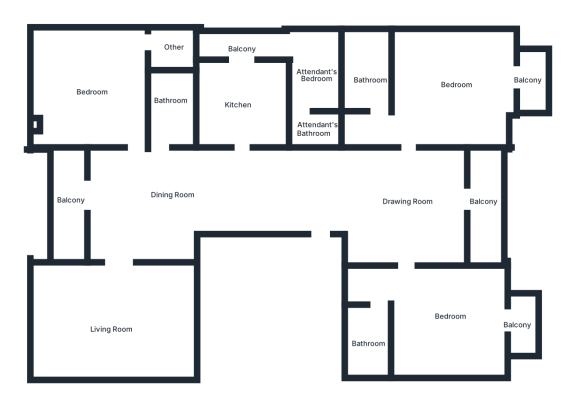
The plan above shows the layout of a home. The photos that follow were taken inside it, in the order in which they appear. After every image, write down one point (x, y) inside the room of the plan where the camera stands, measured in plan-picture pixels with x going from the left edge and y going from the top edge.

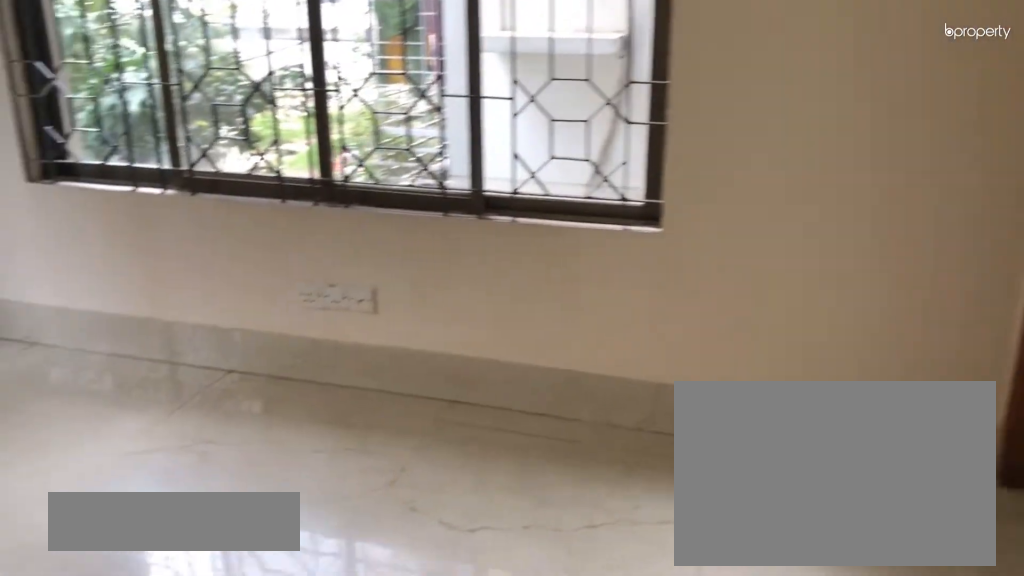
(94, 89)
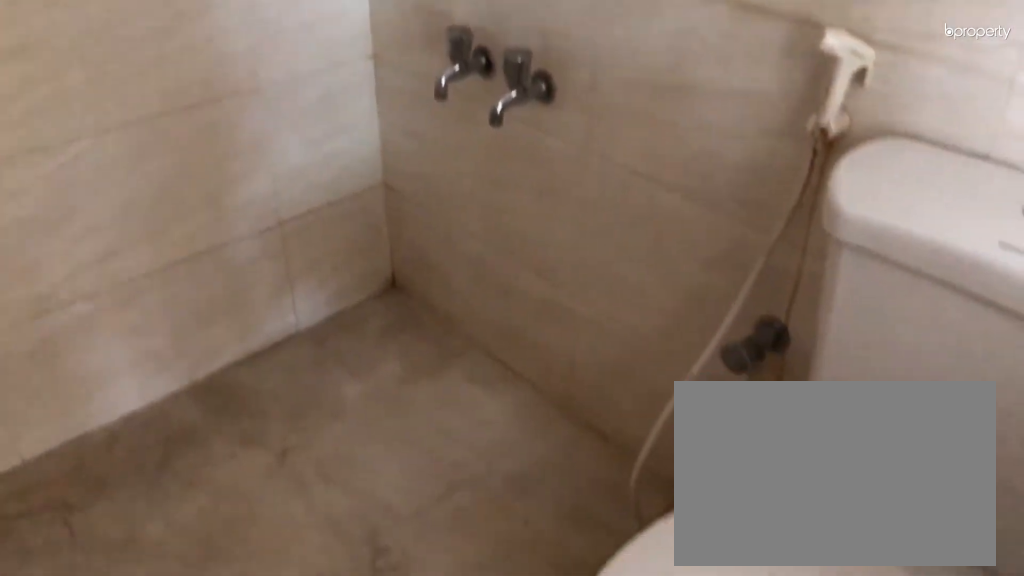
(171, 105)
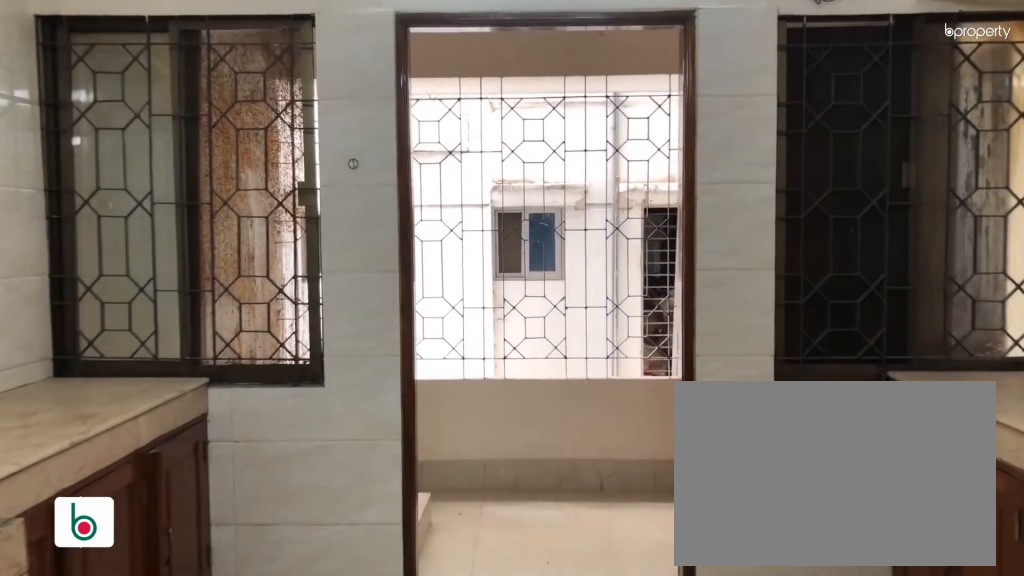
(238, 102)
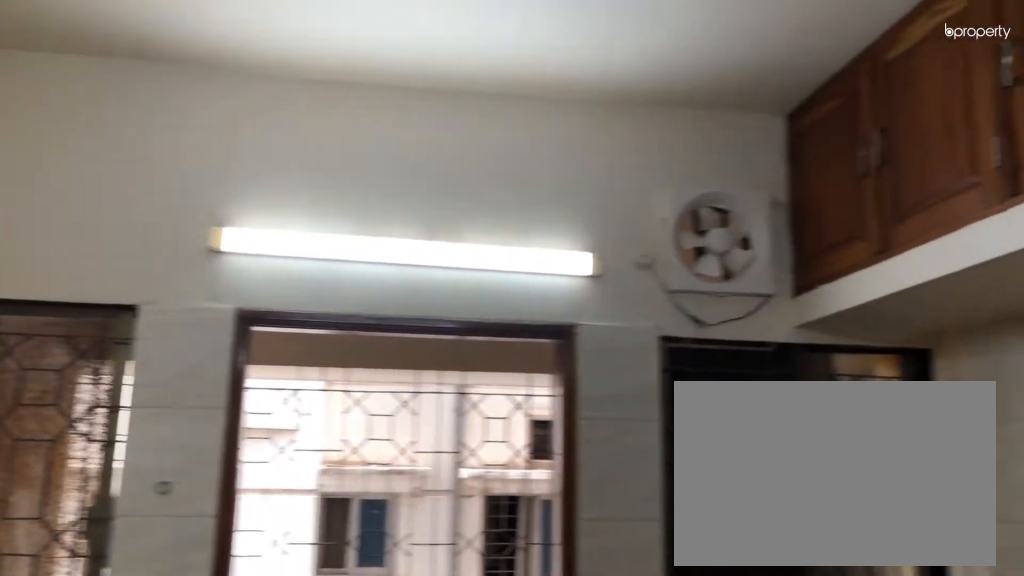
(238, 102)
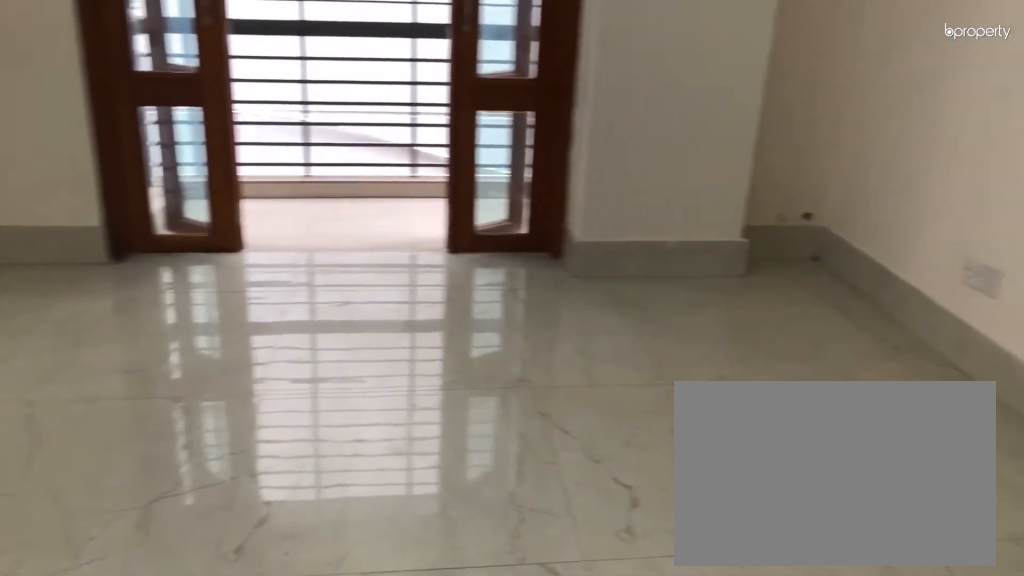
(459, 83)
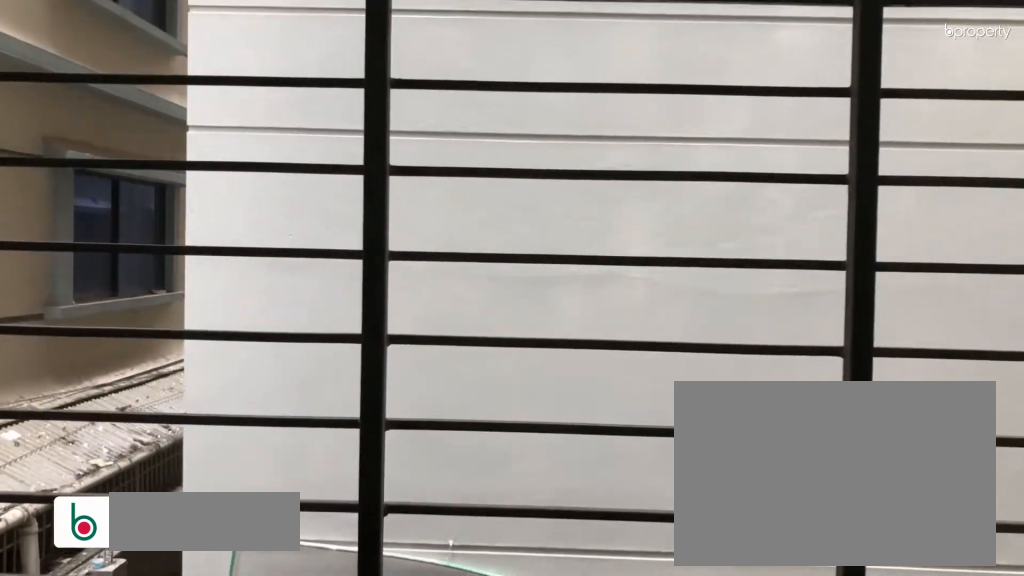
(533, 80)
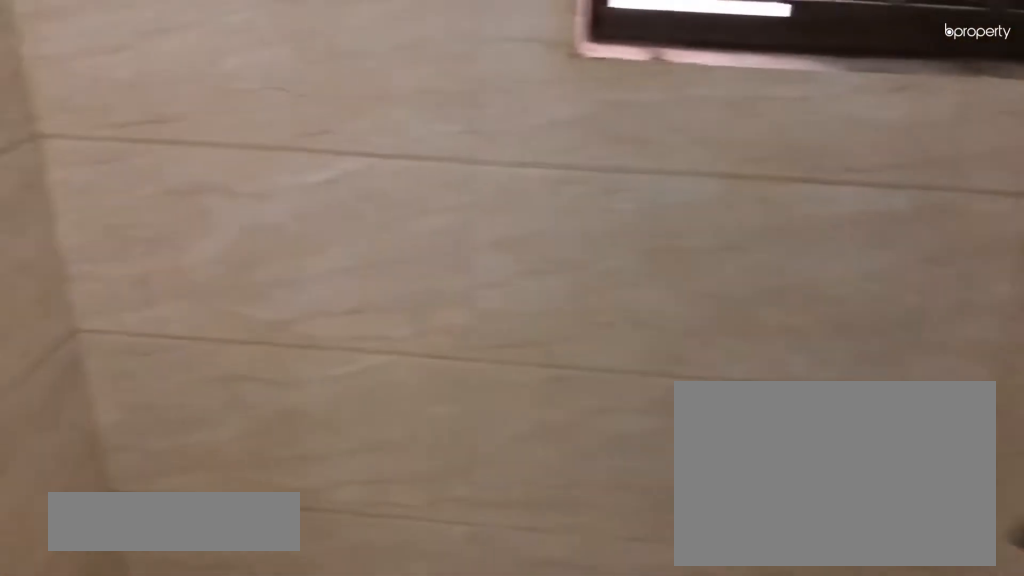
(369, 79)
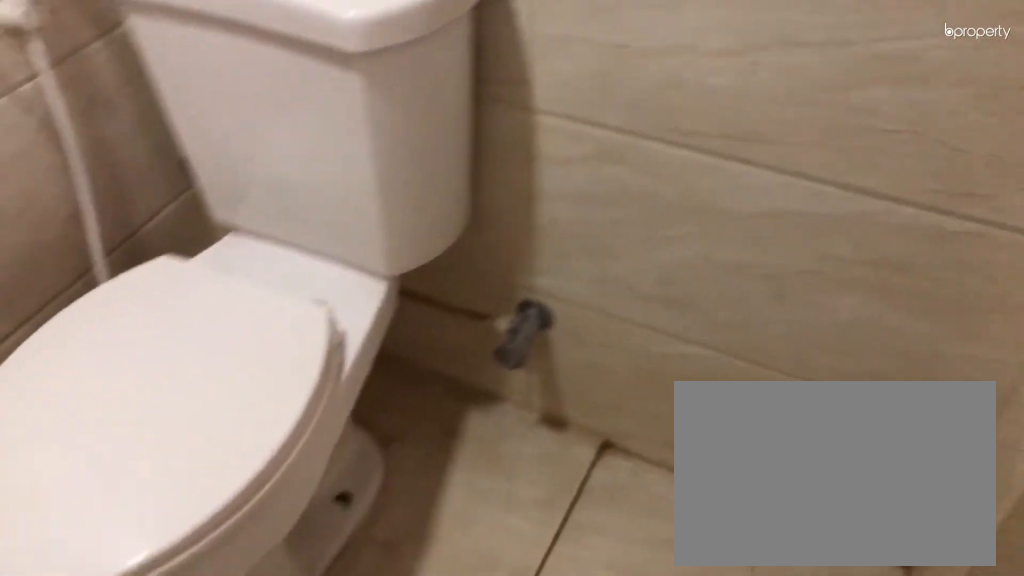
(369, 79)
